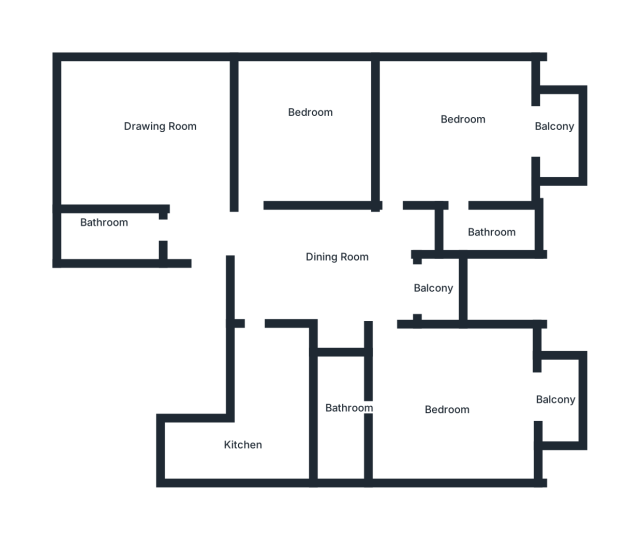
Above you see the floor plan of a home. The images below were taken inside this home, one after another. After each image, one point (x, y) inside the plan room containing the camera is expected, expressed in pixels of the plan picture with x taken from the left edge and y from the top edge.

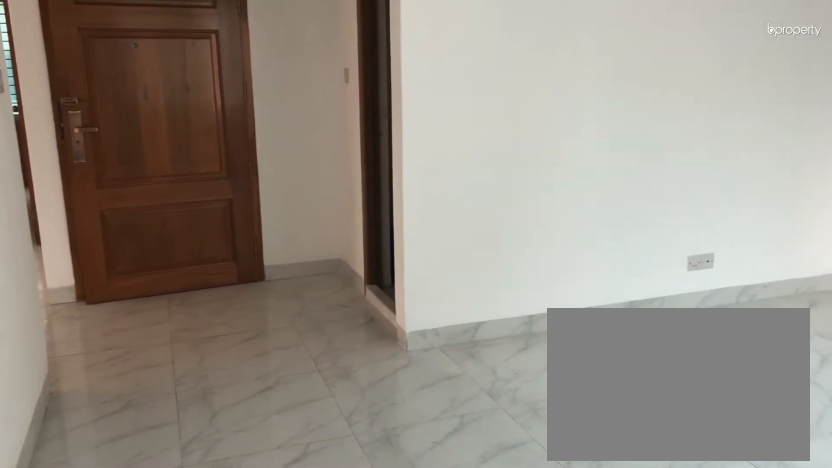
(141, 133)
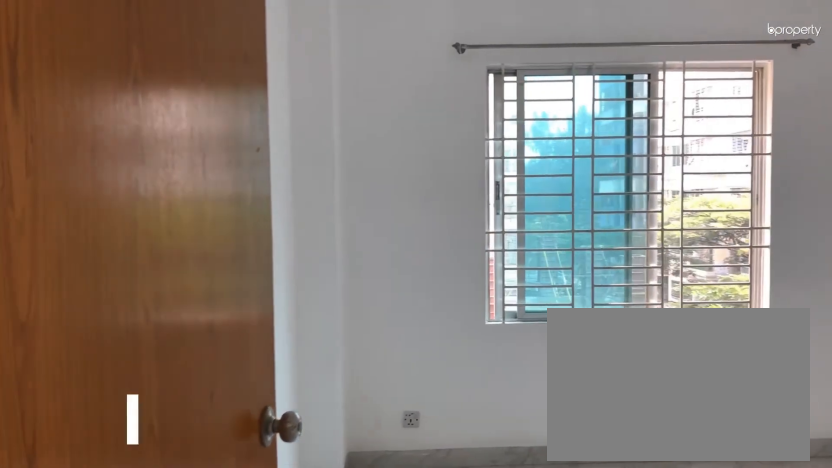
(304, 131)
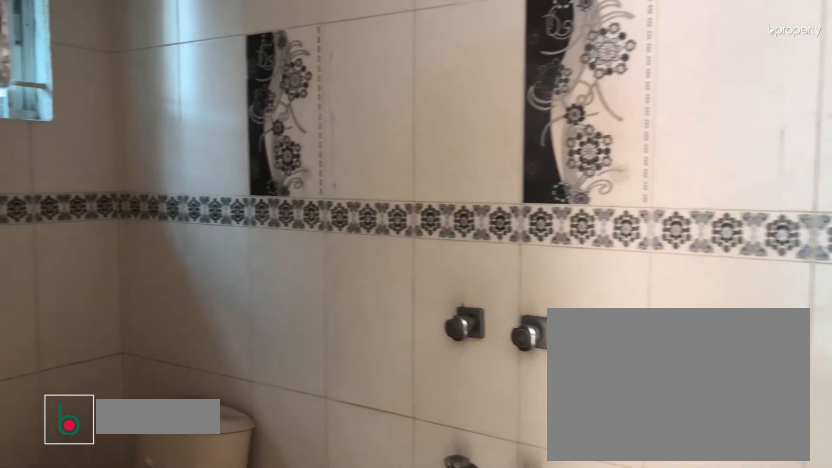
(345, 406)
